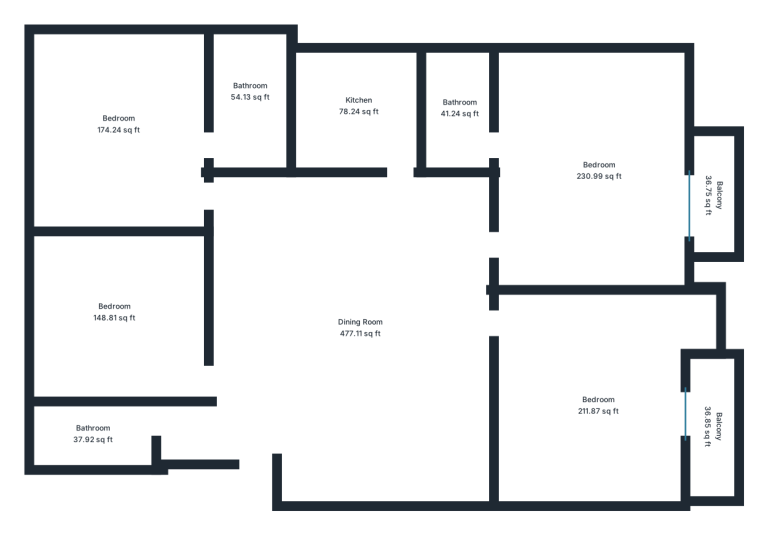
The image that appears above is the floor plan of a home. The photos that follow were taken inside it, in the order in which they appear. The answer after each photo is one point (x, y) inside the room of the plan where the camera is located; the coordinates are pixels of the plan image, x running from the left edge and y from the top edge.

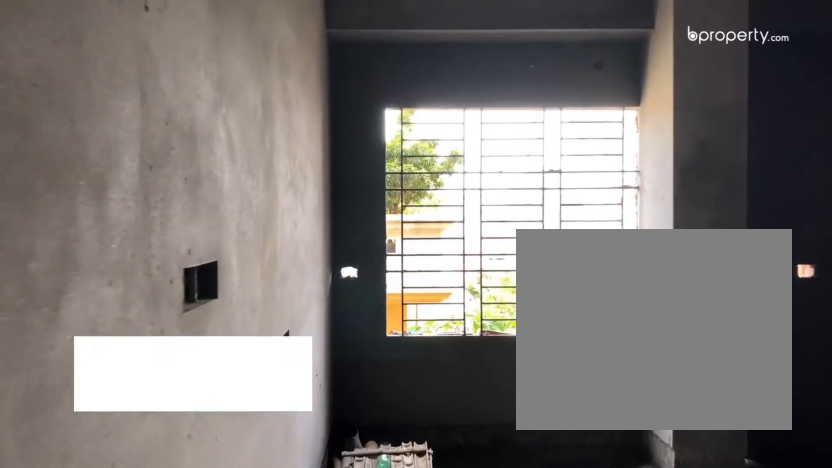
(120, 125)
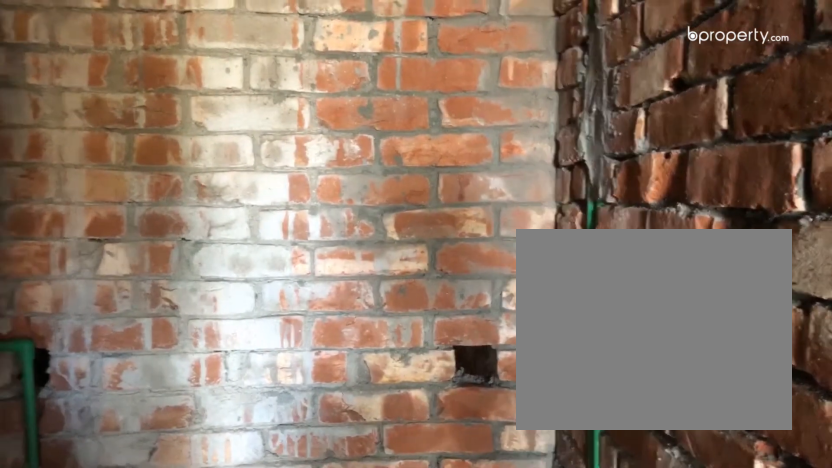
(250, 97)
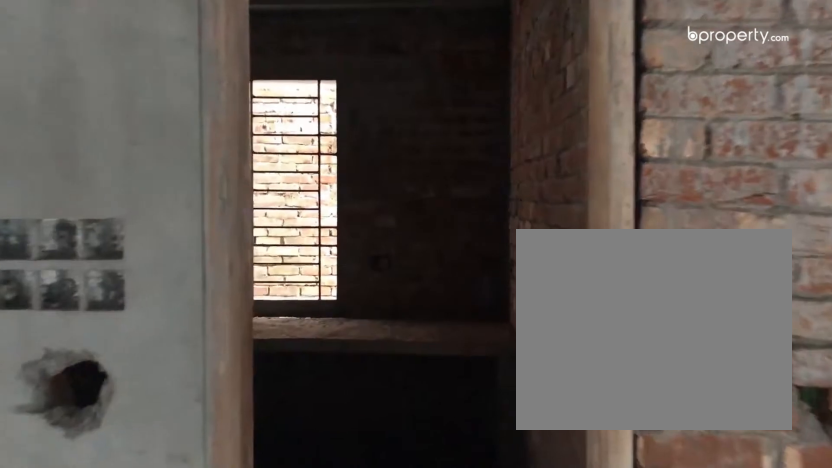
(366, 107)
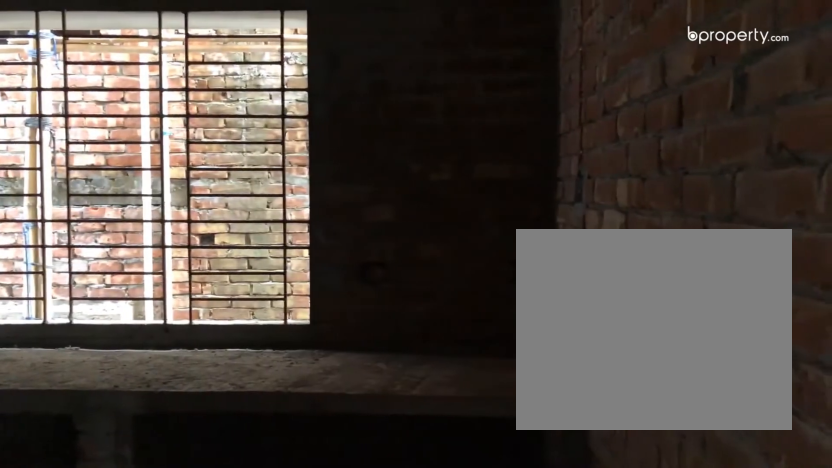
(359, 106)
